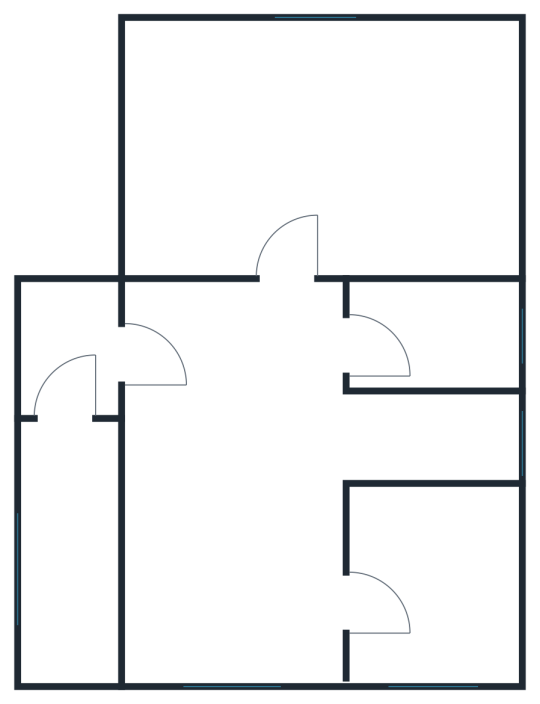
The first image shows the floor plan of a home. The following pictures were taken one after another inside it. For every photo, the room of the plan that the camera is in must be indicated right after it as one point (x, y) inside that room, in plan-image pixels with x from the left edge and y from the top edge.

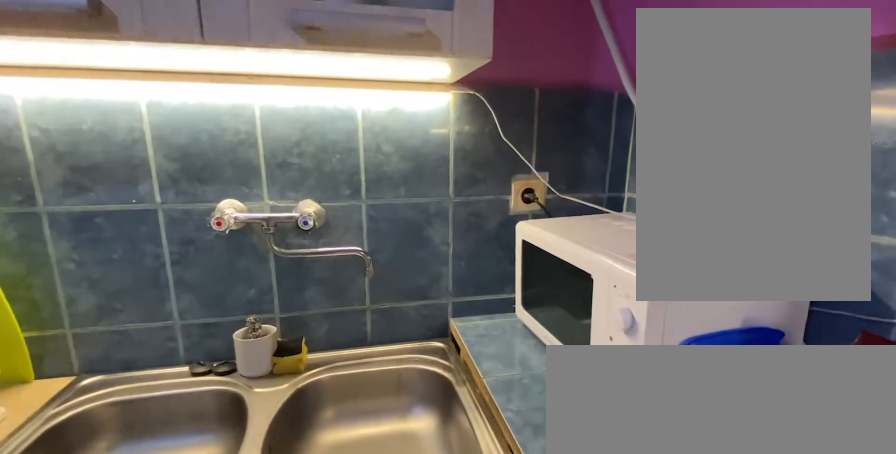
(431, 439)
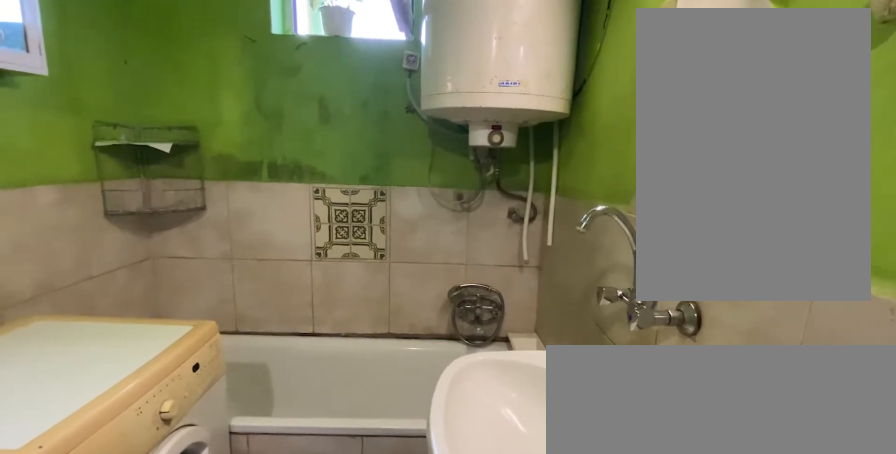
(431, 335)
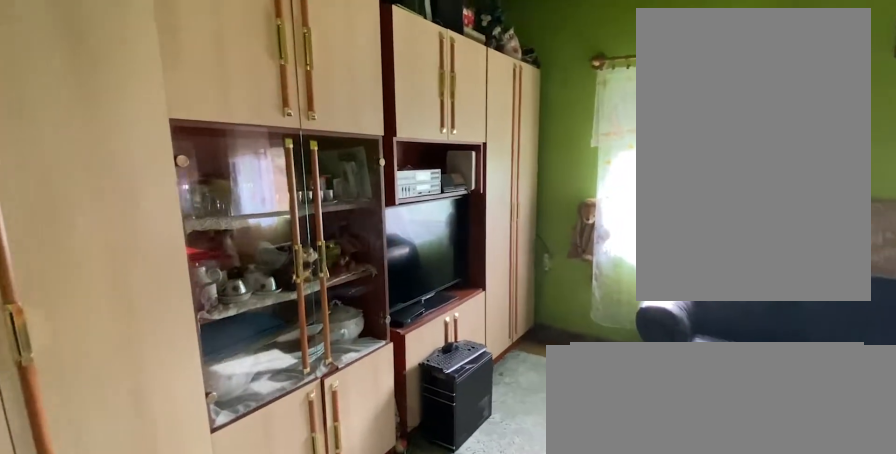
(321, 143)
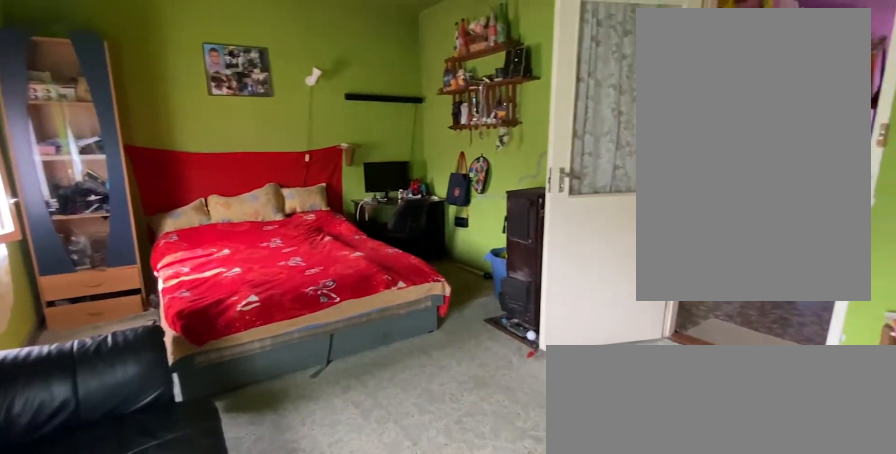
(320, 143)
